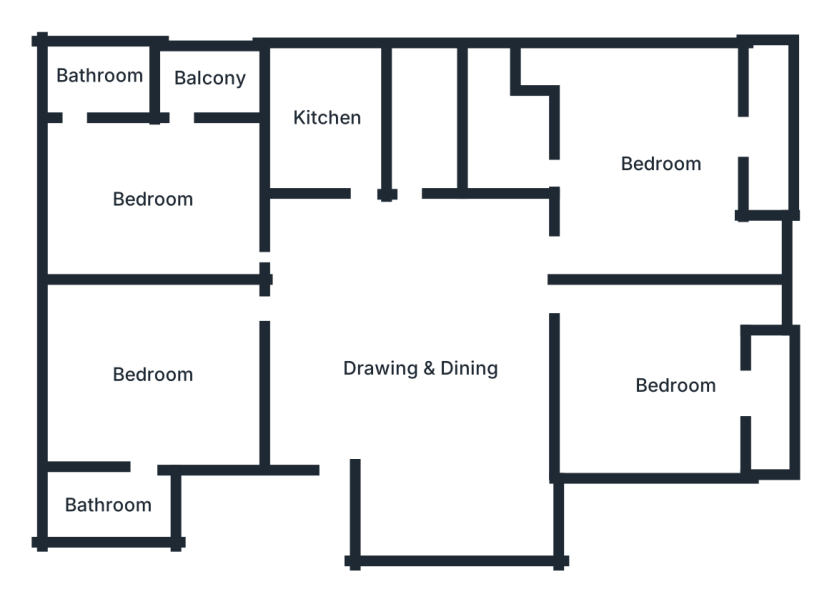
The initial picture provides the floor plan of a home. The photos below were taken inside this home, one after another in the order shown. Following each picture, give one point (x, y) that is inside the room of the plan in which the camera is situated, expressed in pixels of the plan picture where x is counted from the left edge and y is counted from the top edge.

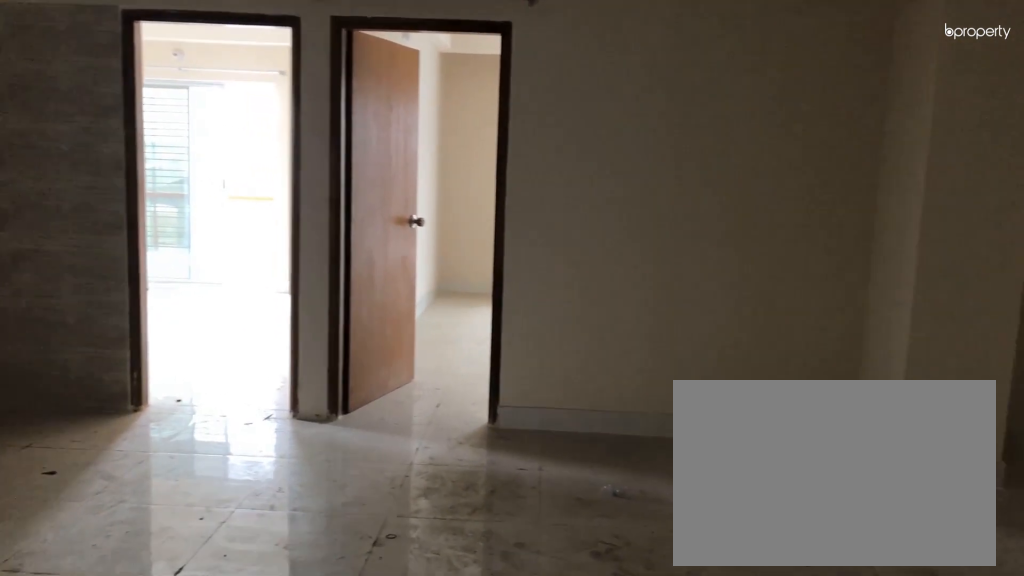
(430, 365)
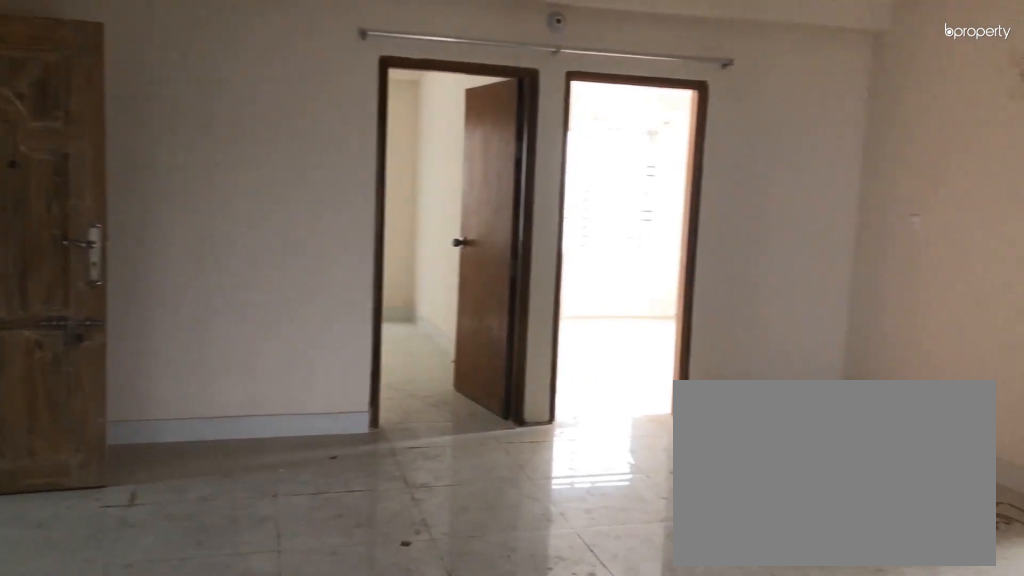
(430, 365)
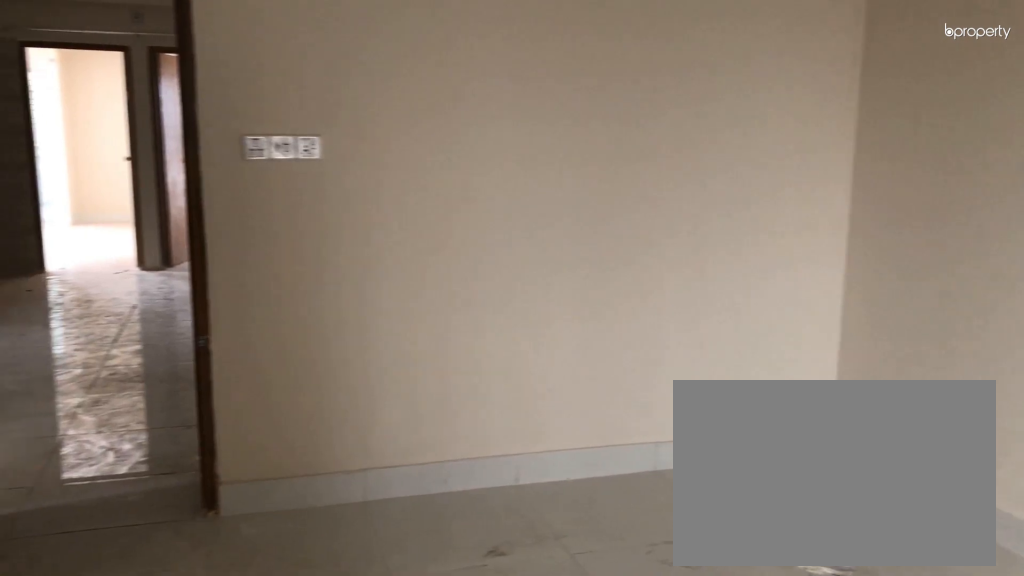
(155, 374)
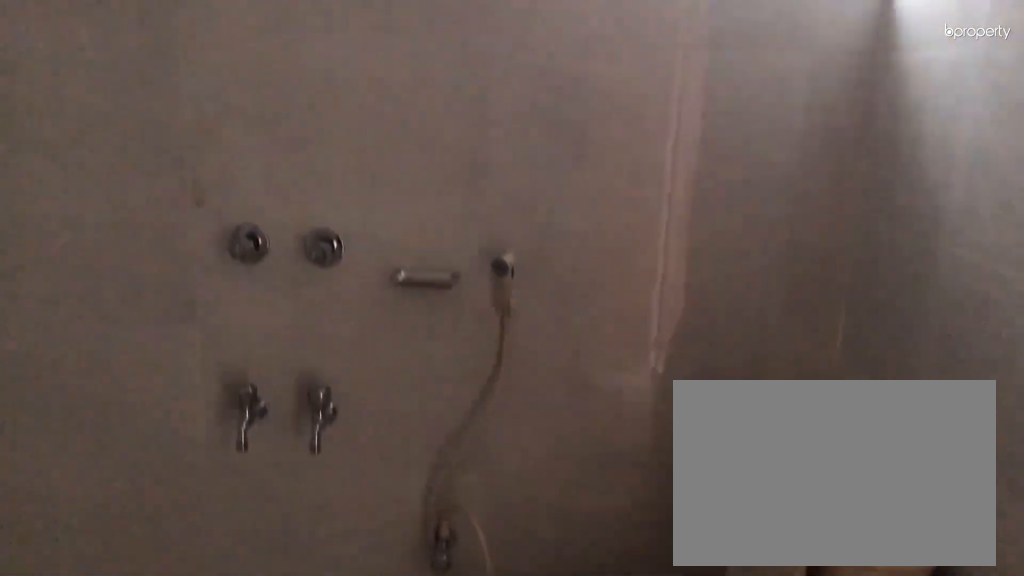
(111, 507)
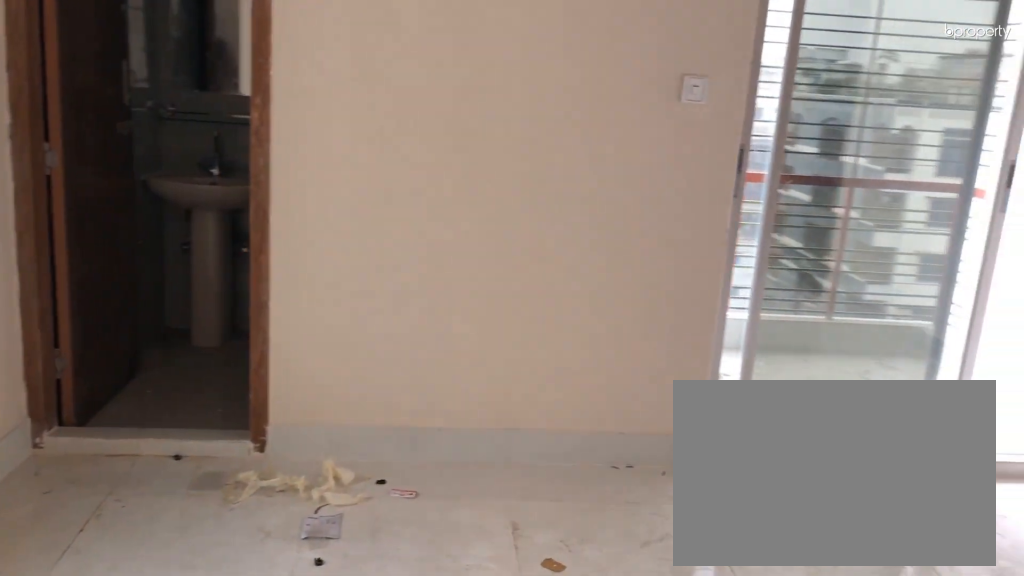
(154, 198)
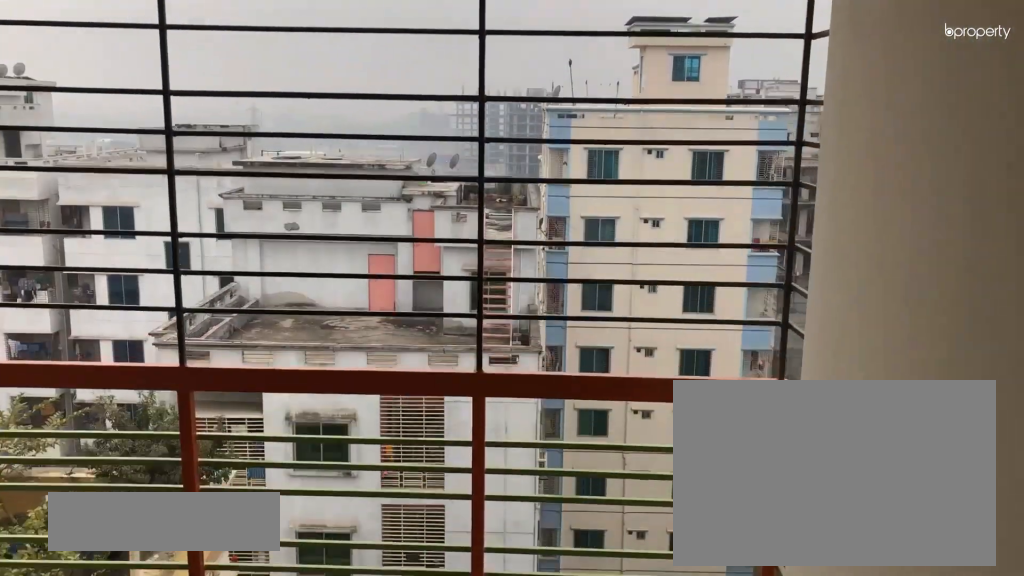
(208, 80)
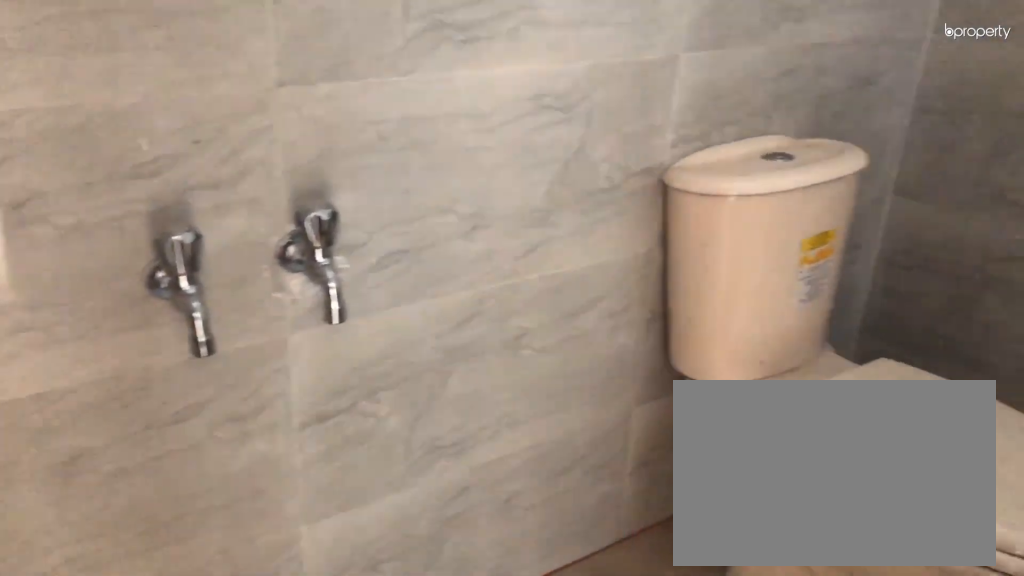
(101, 80)
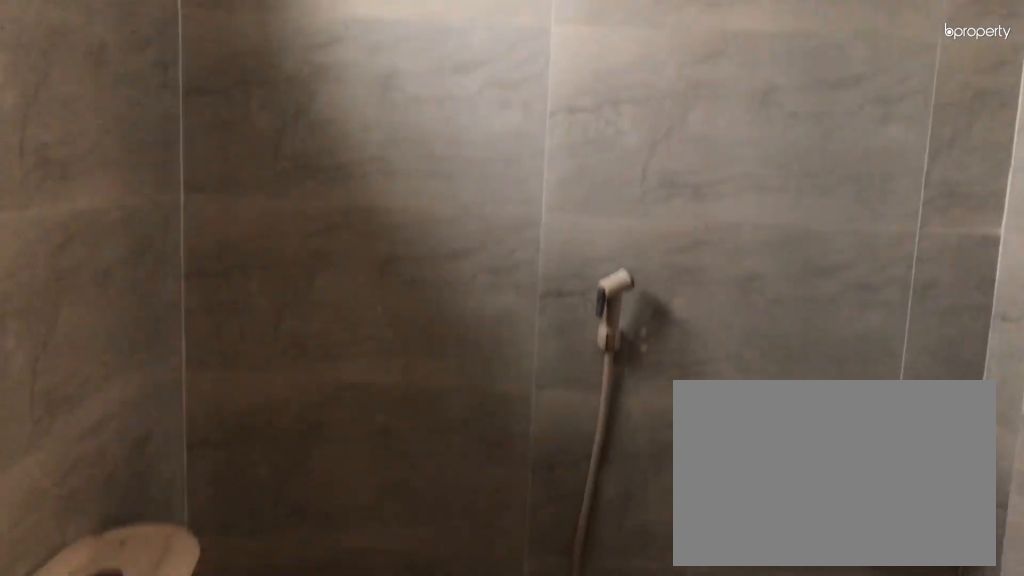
(101, 80)
